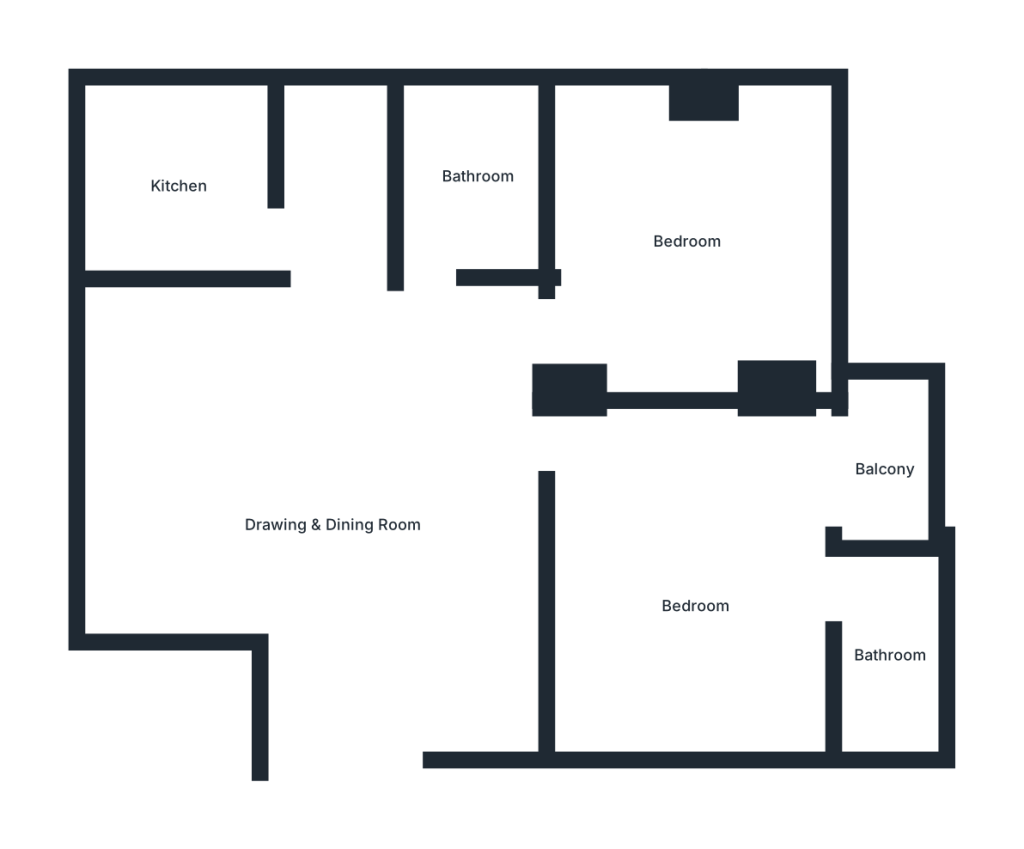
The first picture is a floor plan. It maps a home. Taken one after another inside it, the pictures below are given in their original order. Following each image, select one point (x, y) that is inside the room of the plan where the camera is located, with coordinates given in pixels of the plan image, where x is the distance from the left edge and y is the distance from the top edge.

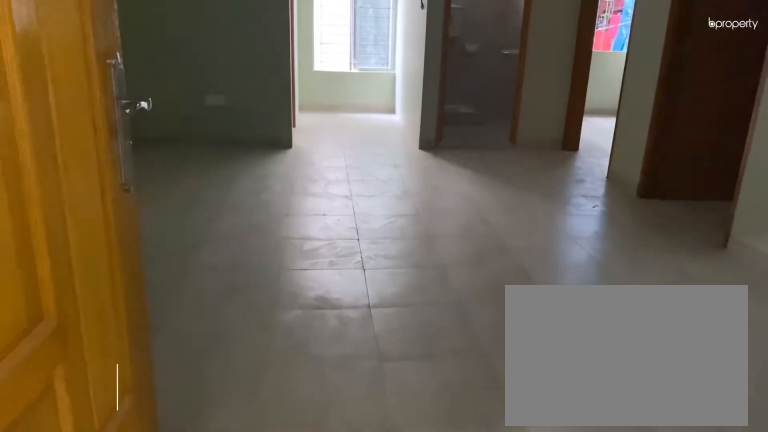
(345, 740)
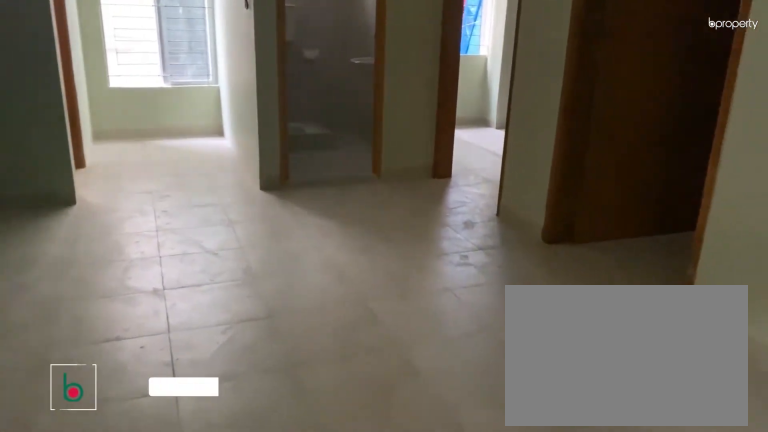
(342, 534)
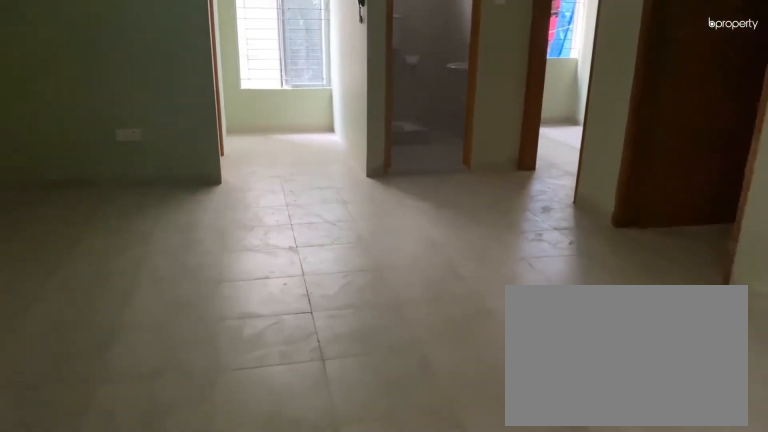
(342, 534)
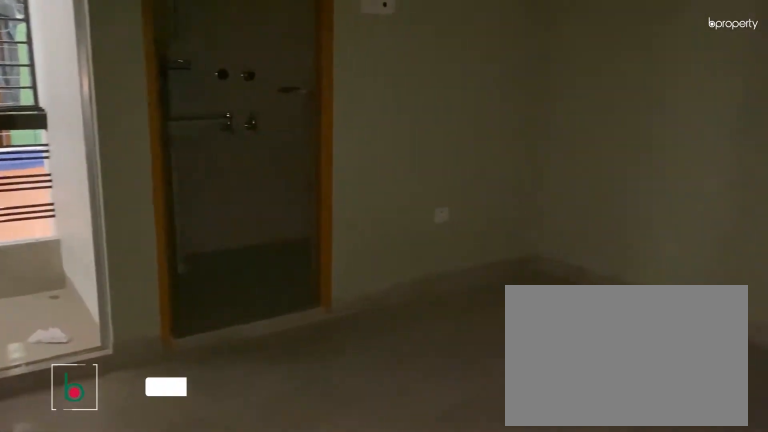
(698, 611)
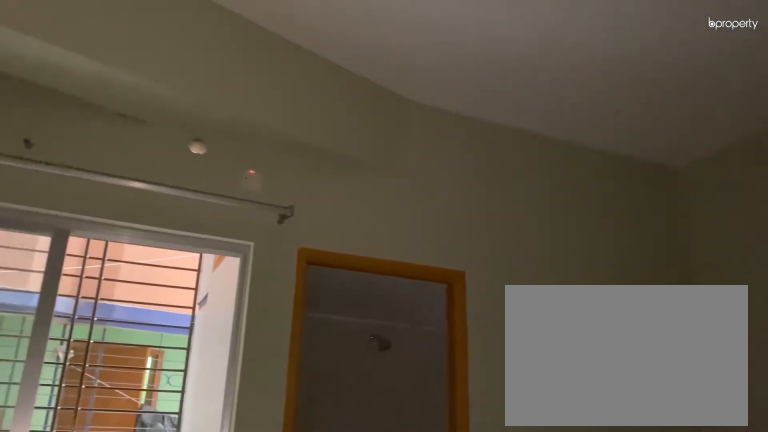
(698, 611)
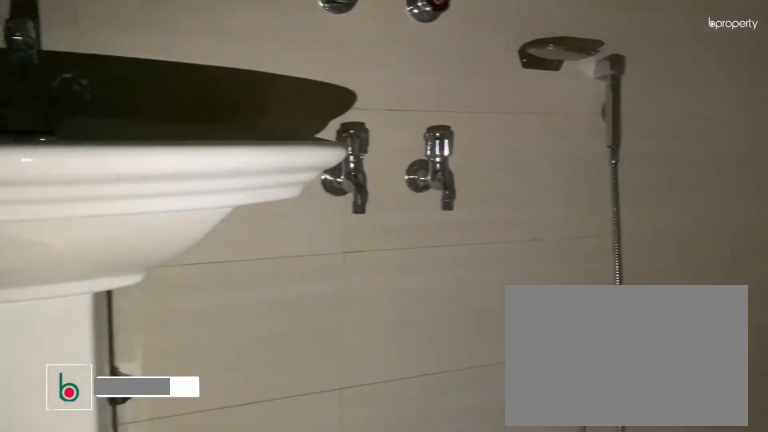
(890, 658)
